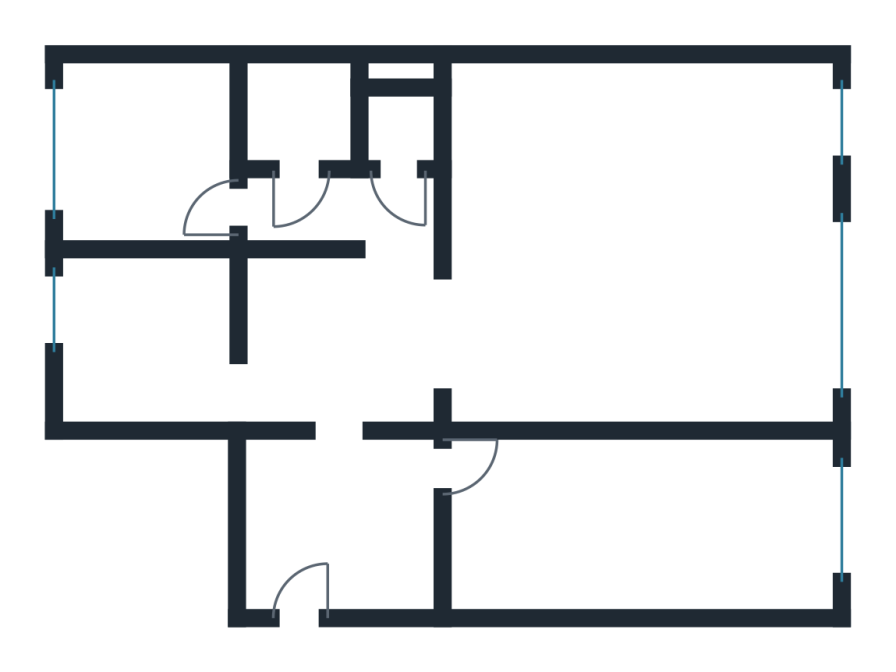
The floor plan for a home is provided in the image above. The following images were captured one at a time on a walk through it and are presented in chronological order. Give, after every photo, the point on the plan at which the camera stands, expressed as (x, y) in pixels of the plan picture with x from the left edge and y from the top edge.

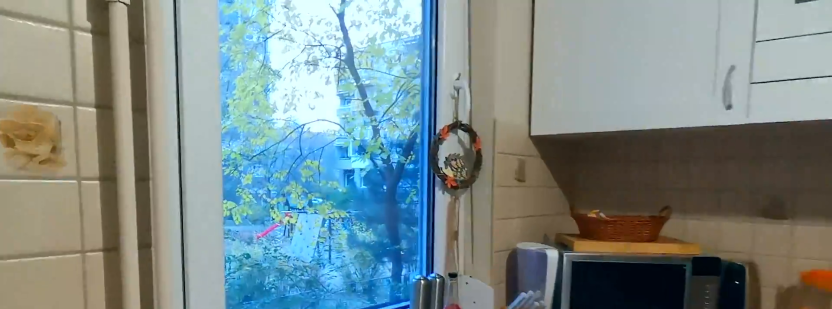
(78, 321)
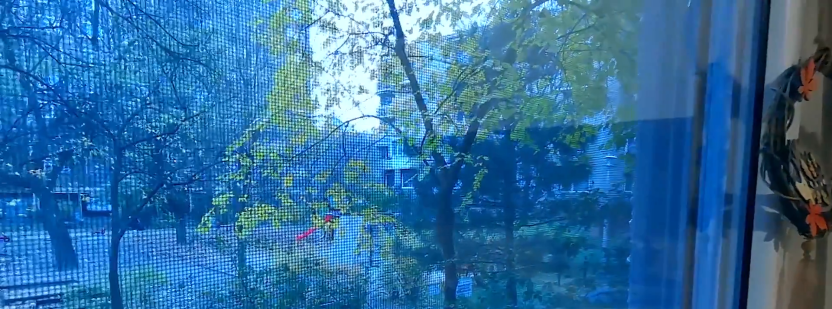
(69, 323)
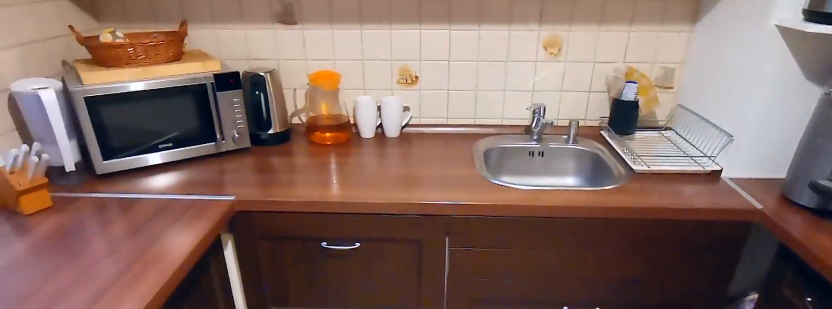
(158, 332)
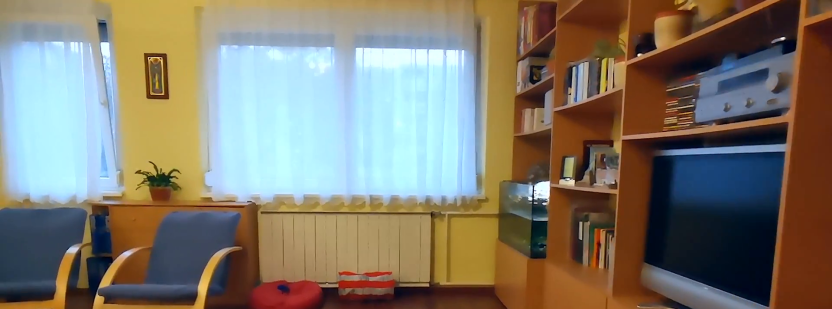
(486, 326)
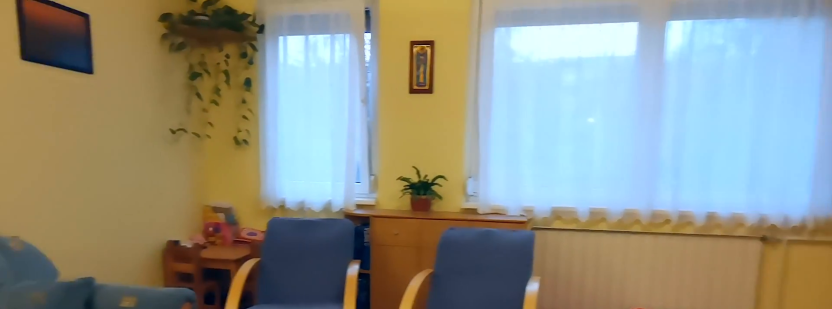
(541, 315)
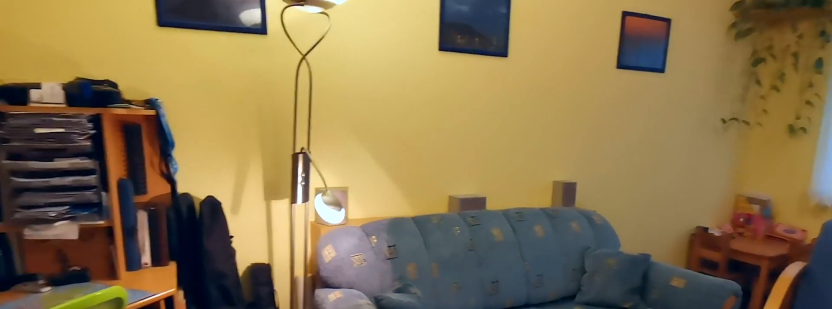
(546, 315)
